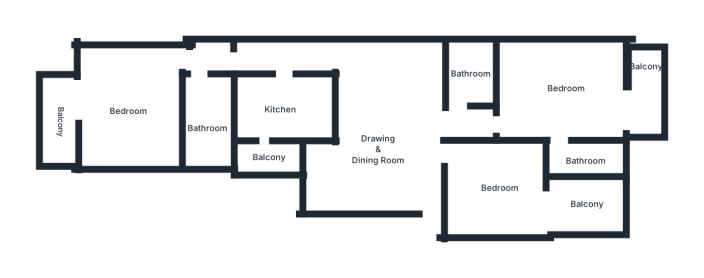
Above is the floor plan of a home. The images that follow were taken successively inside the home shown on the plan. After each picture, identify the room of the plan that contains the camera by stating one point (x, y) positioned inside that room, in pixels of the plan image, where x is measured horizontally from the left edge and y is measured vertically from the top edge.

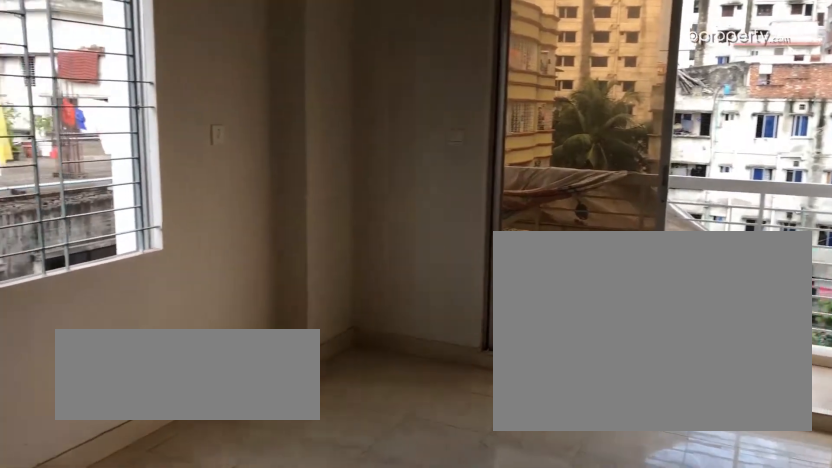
(562, 100)
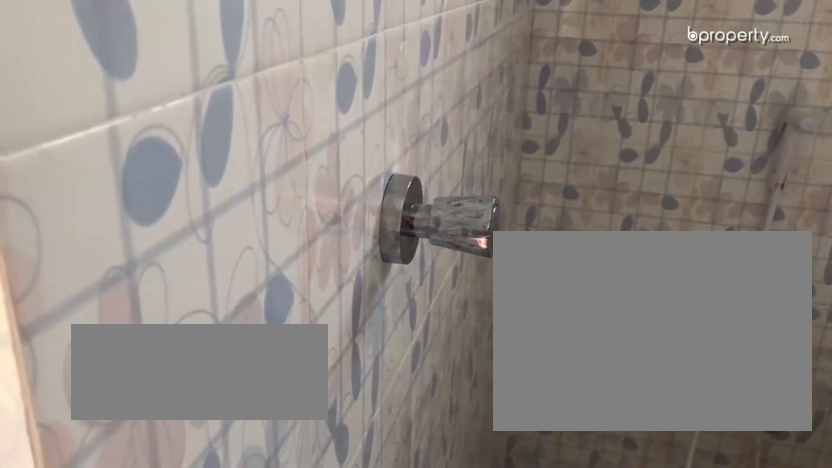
(584, 162)
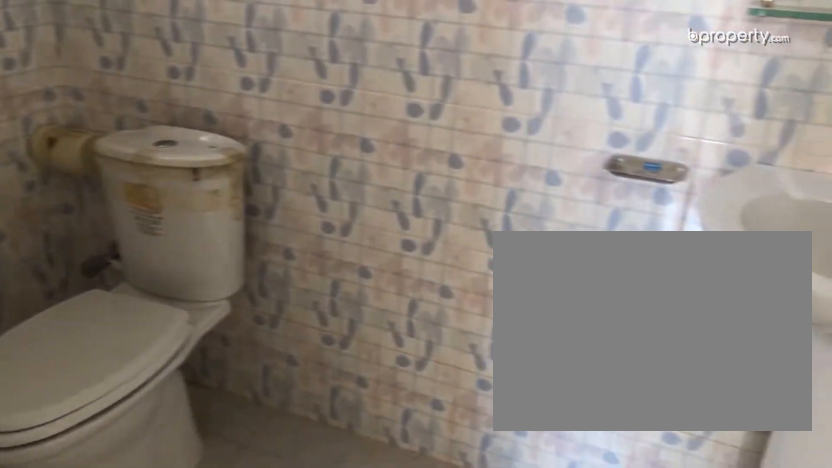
(584, 162)
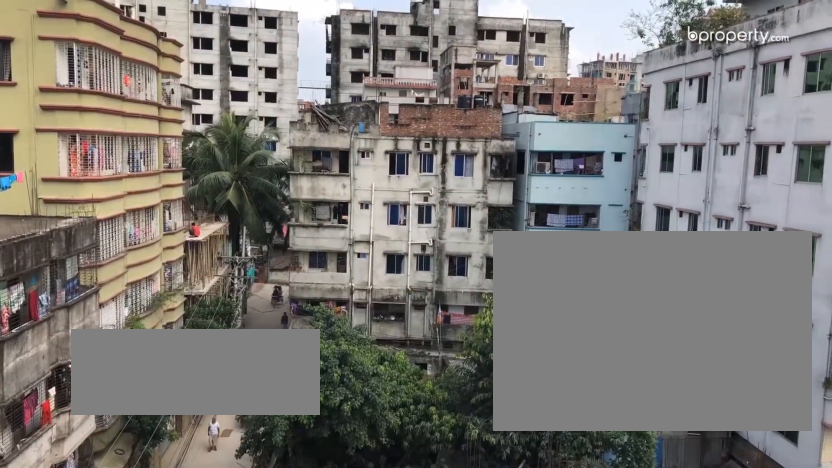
(645, 101)
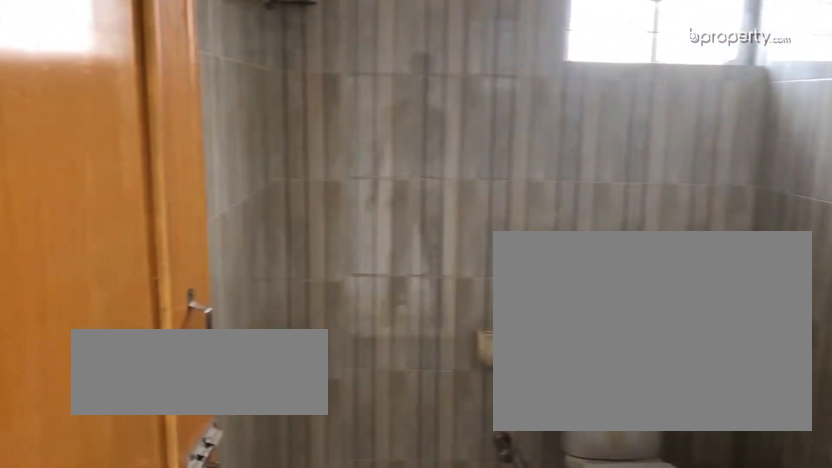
(468, 77)
